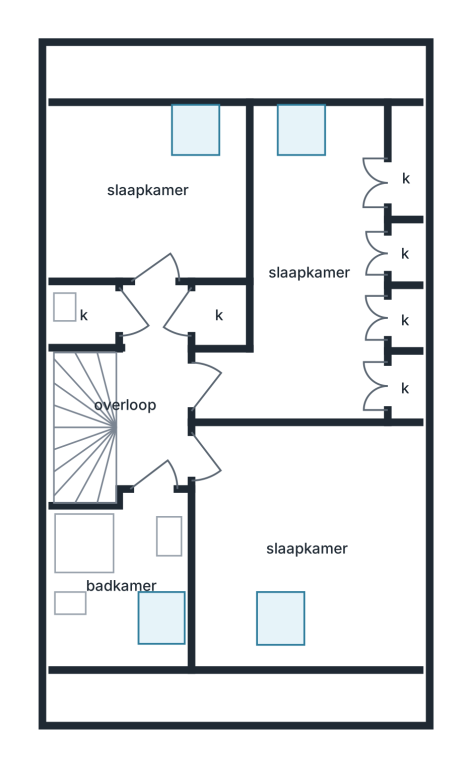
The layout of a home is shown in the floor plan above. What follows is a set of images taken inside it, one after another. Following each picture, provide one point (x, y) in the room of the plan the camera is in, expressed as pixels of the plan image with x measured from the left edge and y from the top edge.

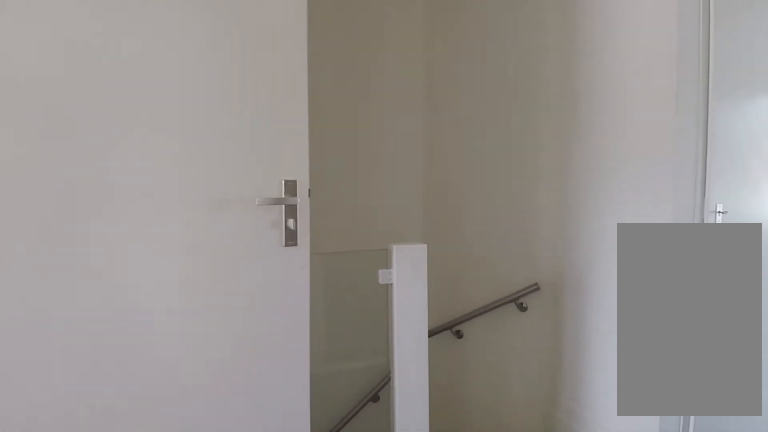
(152, 387)
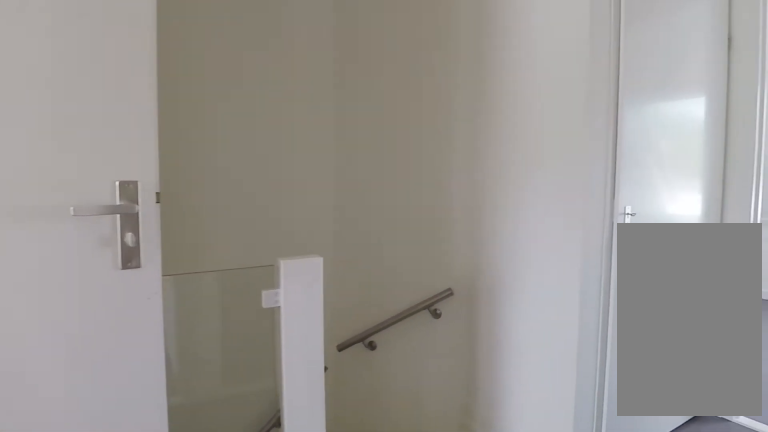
(152, 387)
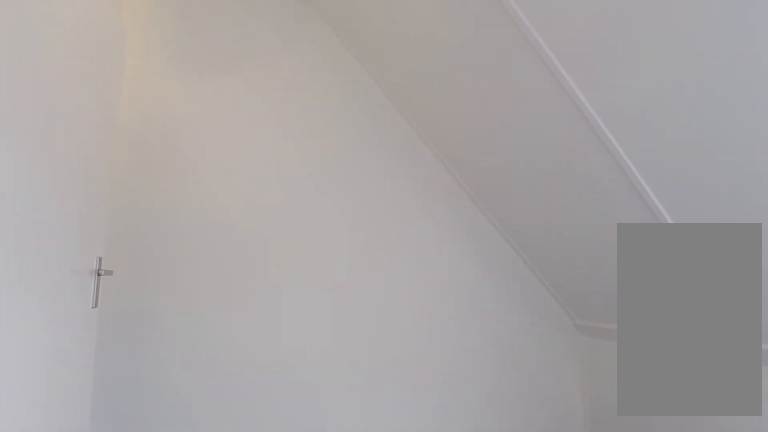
(149, 213)
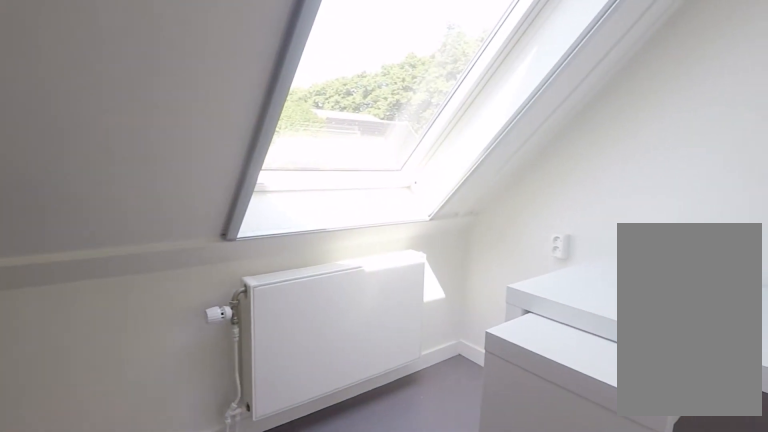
(149, 213)
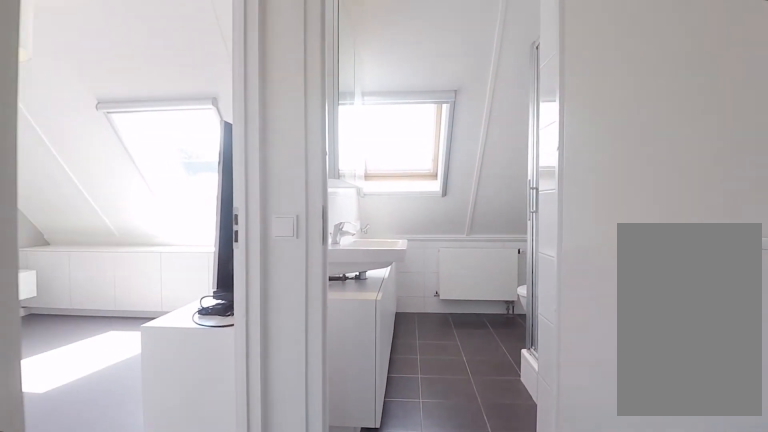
(152, 387)
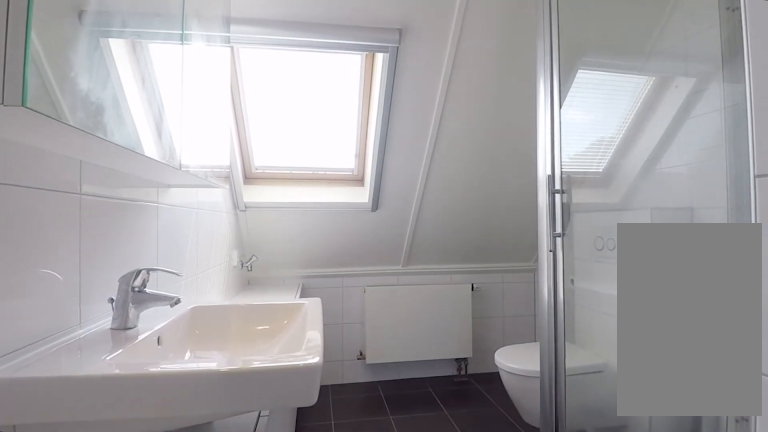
(126, 564)
